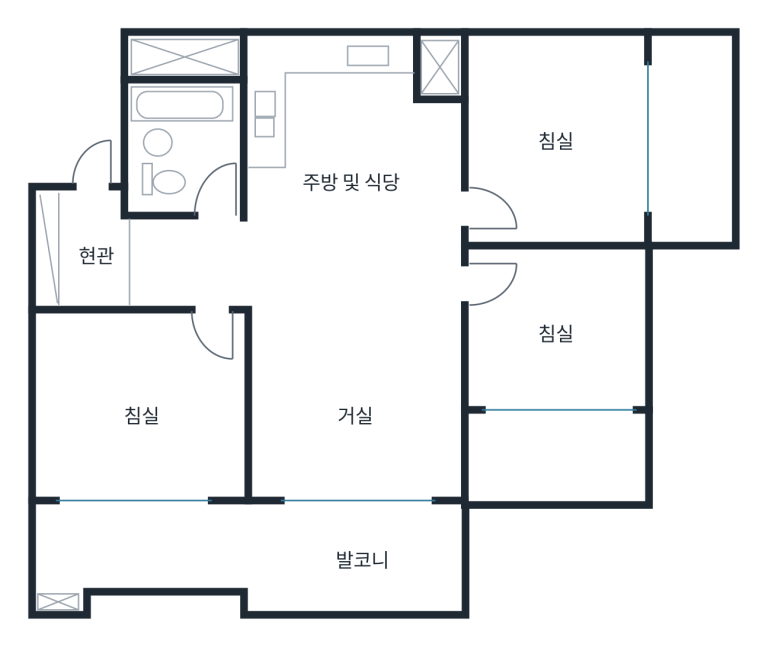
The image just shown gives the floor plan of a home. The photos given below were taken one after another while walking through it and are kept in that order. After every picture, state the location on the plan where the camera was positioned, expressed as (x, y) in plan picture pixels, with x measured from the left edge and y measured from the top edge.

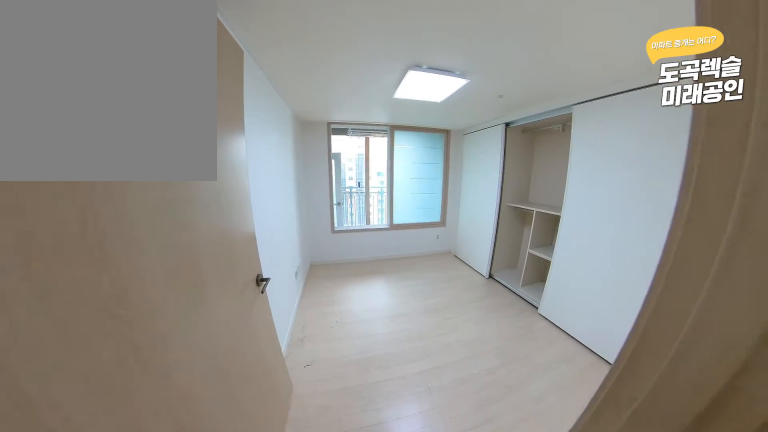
(210, 319)
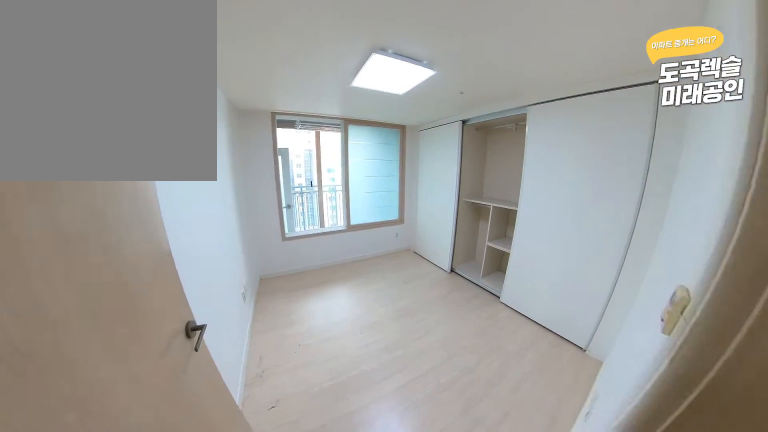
(210, 329)
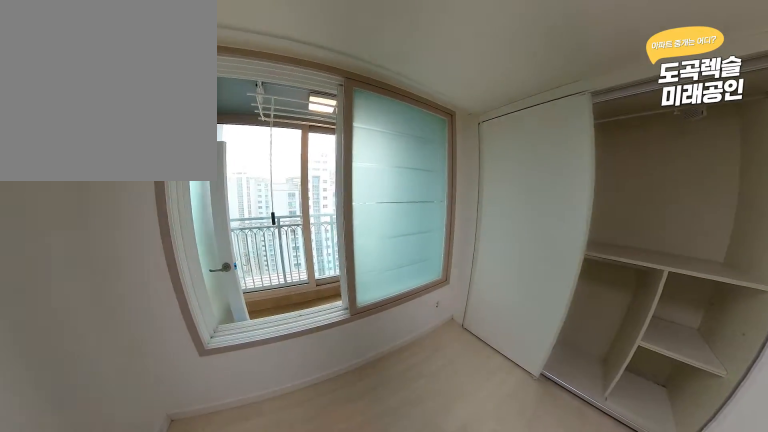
(194, 416)
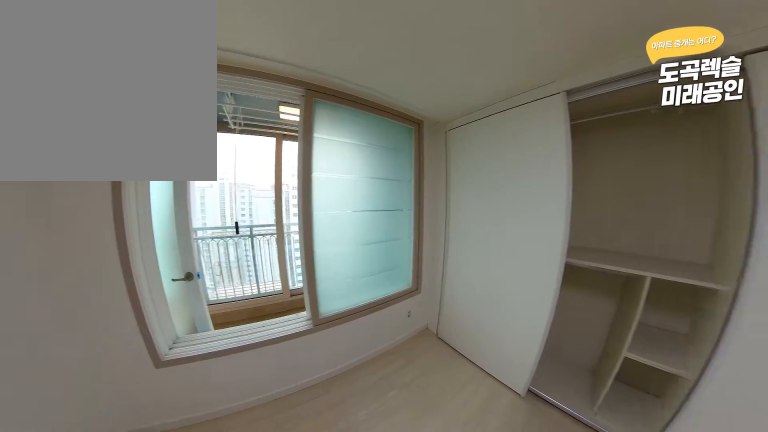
(188, 434)
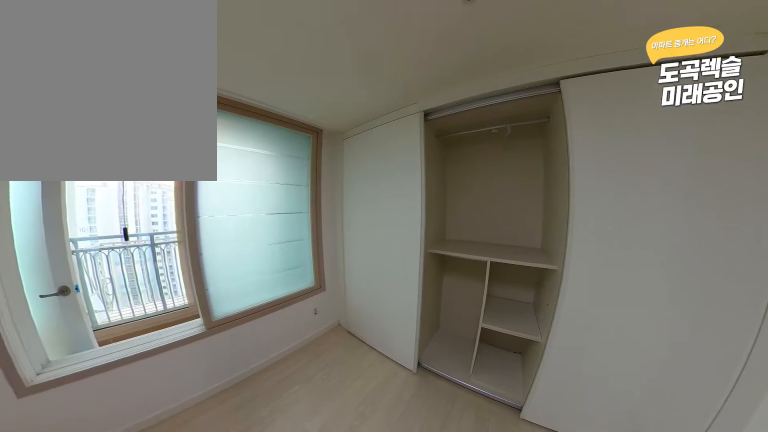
(184, 452)
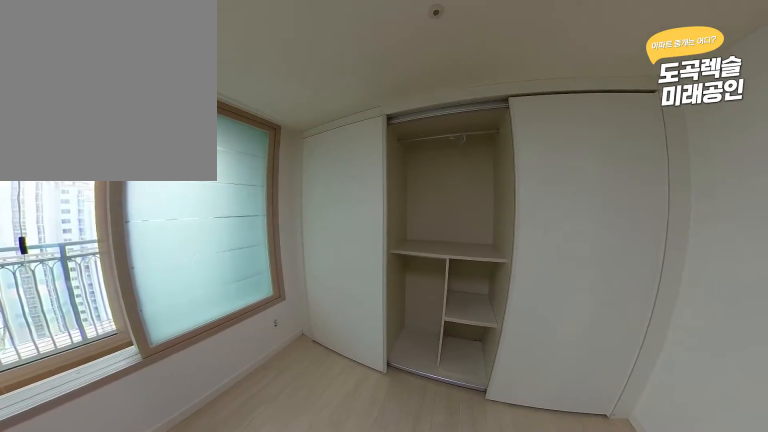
(181, 466)
